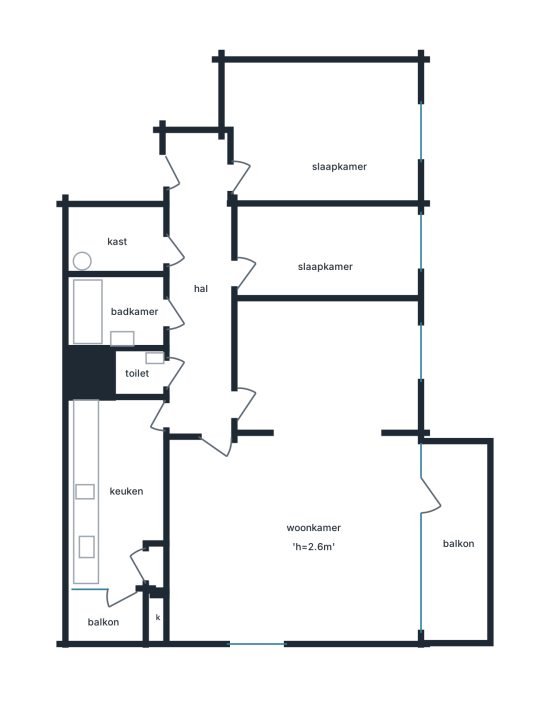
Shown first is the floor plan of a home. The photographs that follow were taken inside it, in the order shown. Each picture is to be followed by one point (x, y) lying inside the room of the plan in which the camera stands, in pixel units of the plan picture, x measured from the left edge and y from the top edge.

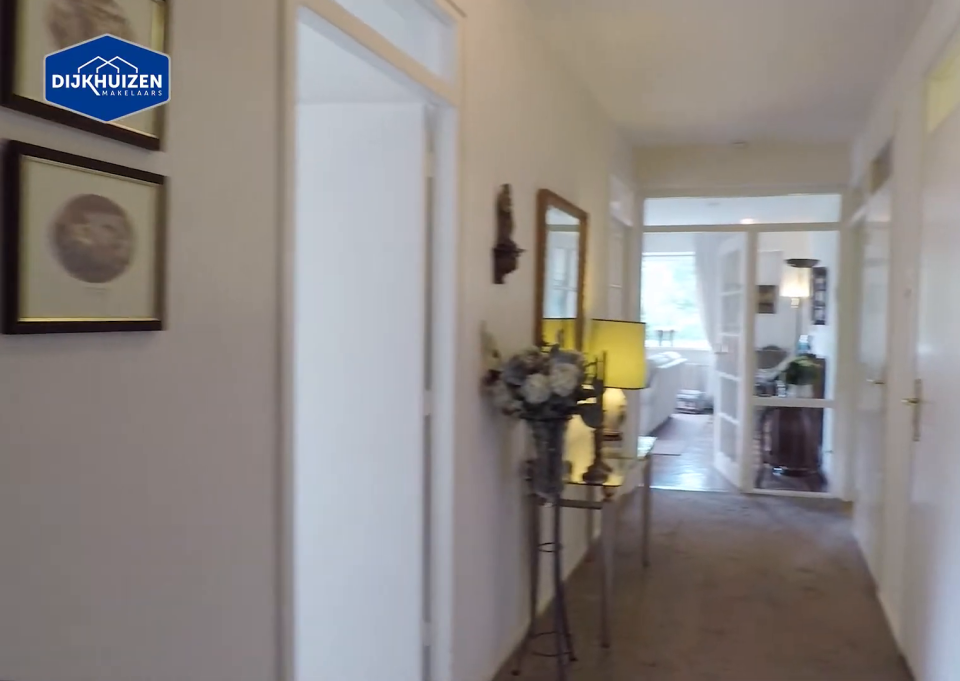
(200, 289)
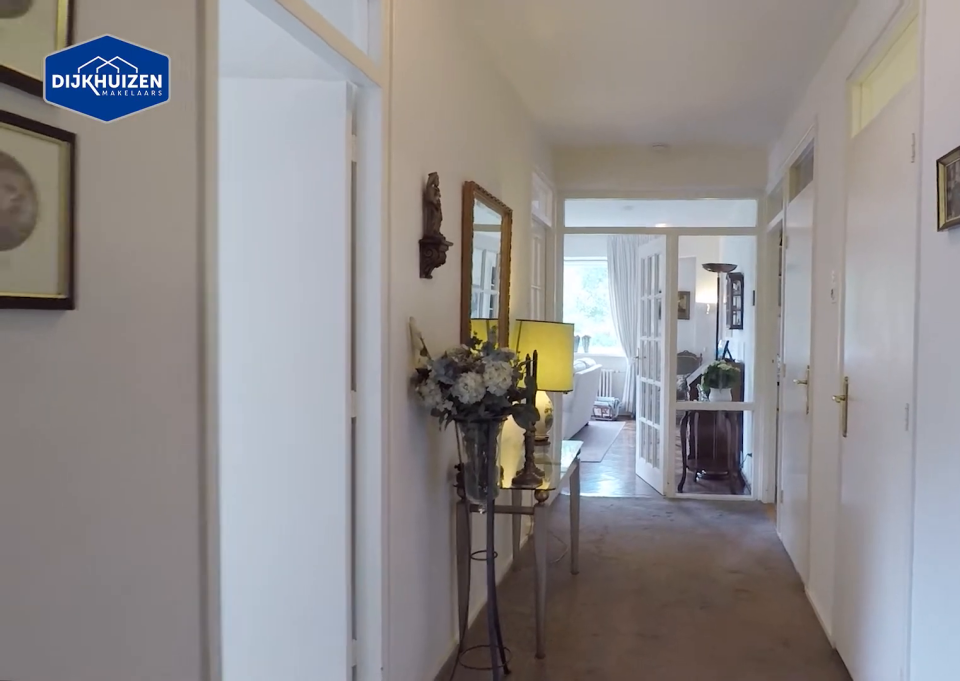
(200, 289)
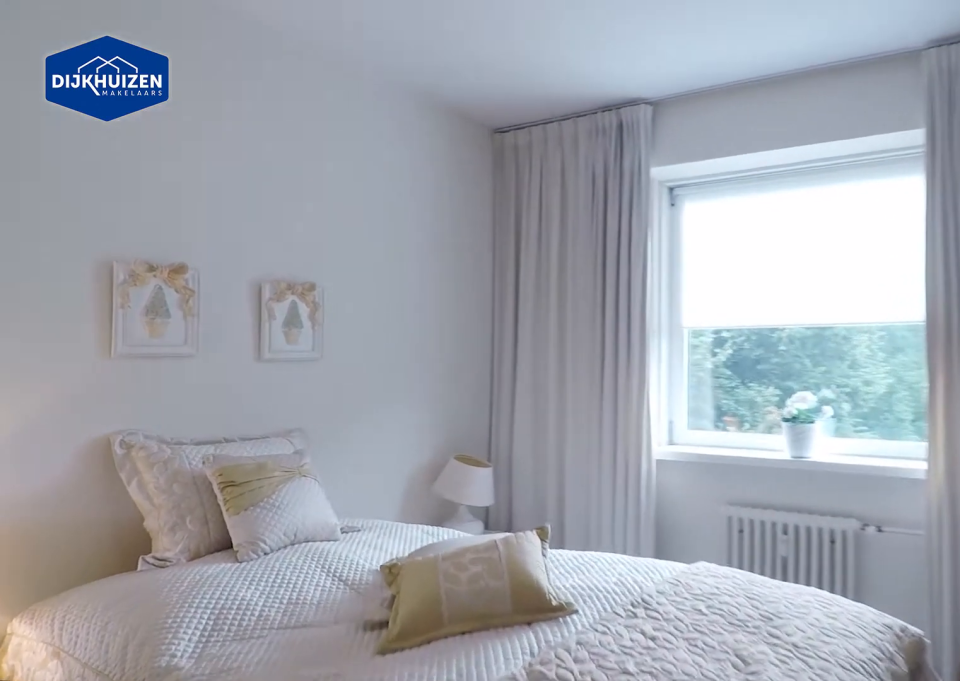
(322, 130)
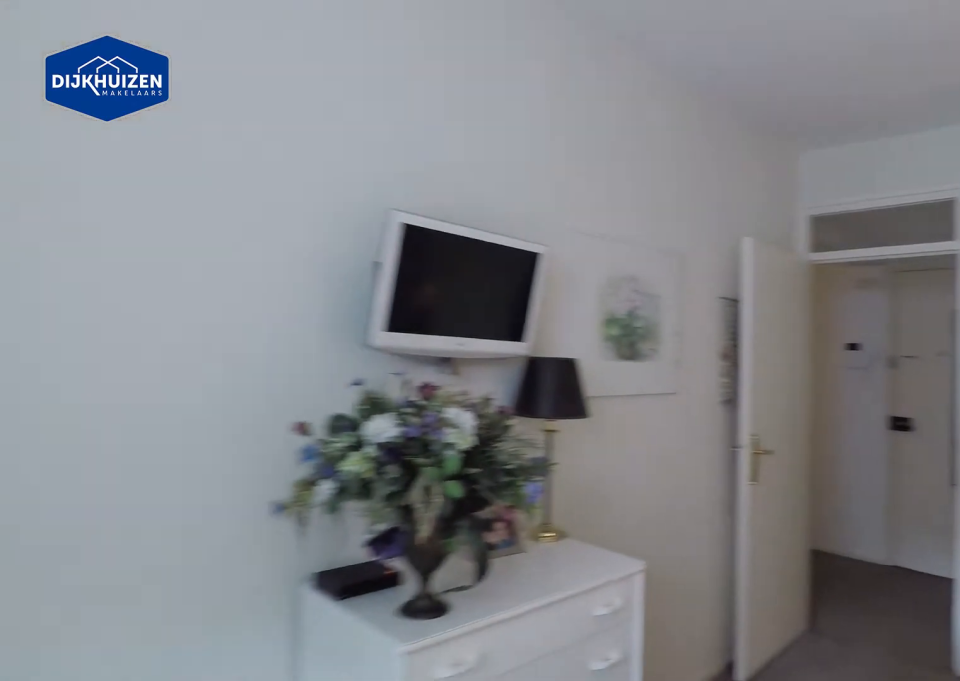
(322, 130)
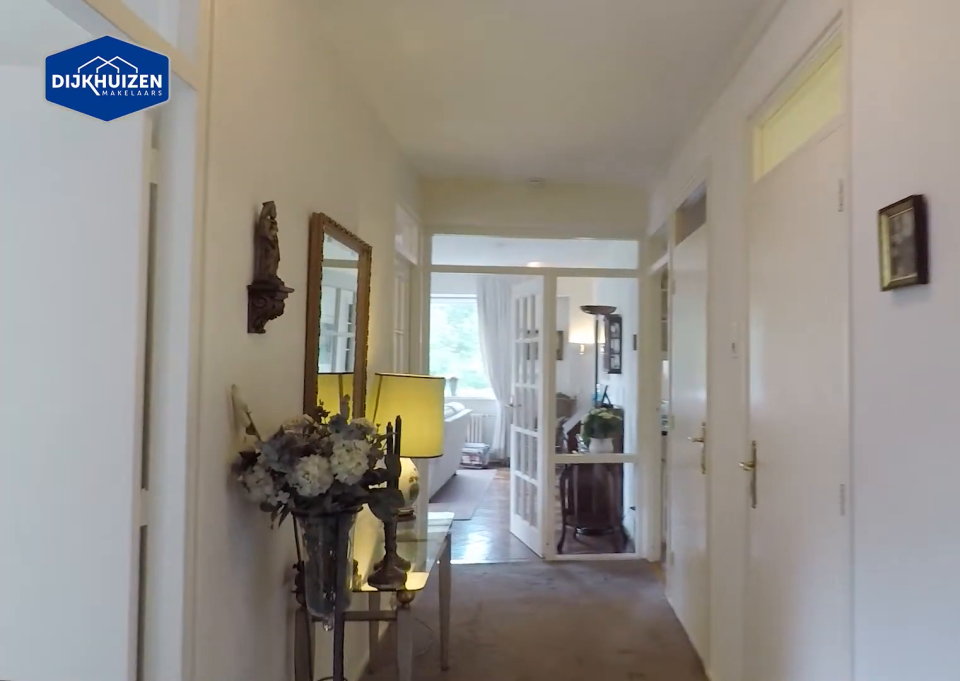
(200, 289)
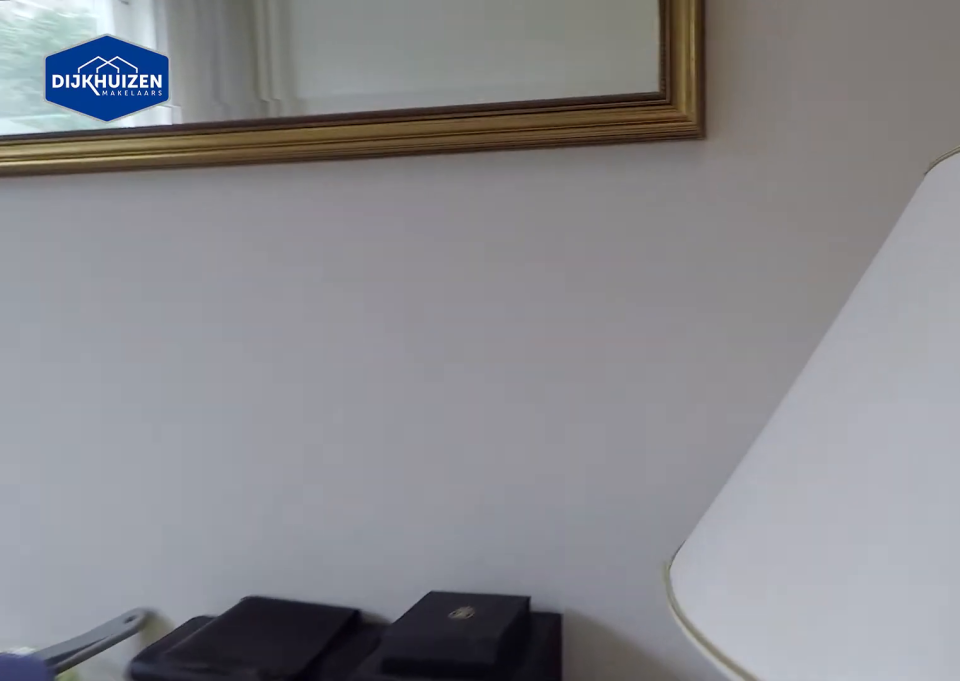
(326, 254)
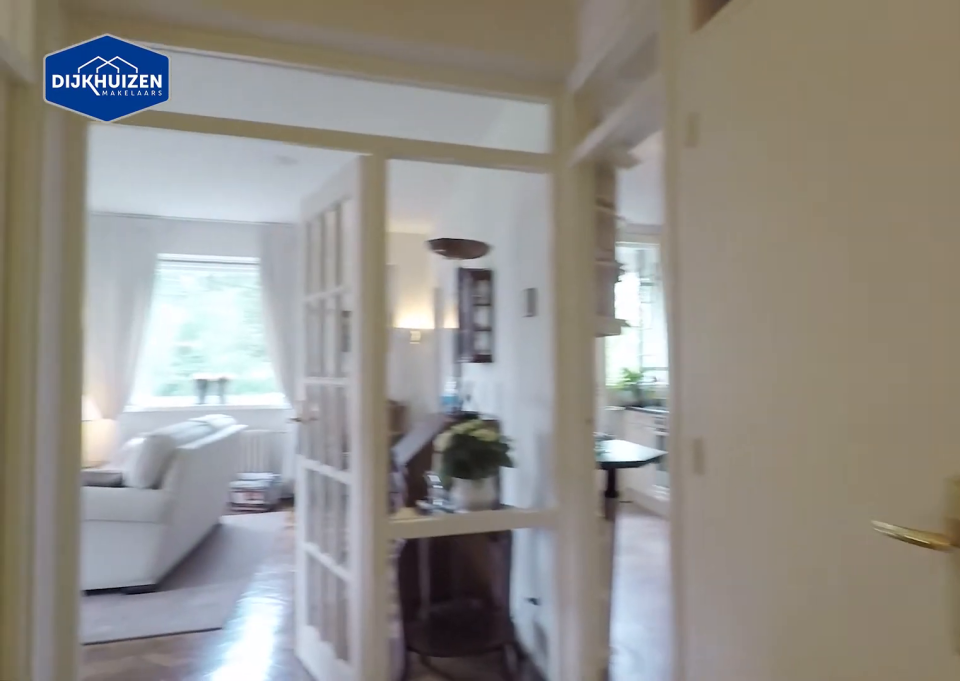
(200, 289)
